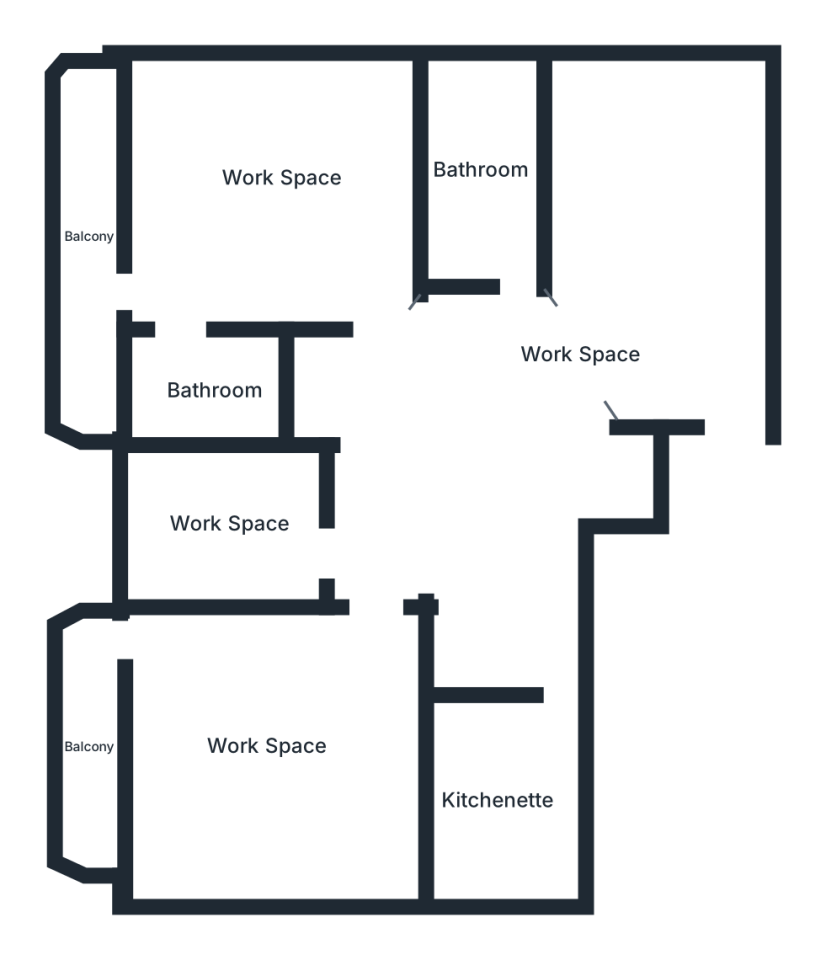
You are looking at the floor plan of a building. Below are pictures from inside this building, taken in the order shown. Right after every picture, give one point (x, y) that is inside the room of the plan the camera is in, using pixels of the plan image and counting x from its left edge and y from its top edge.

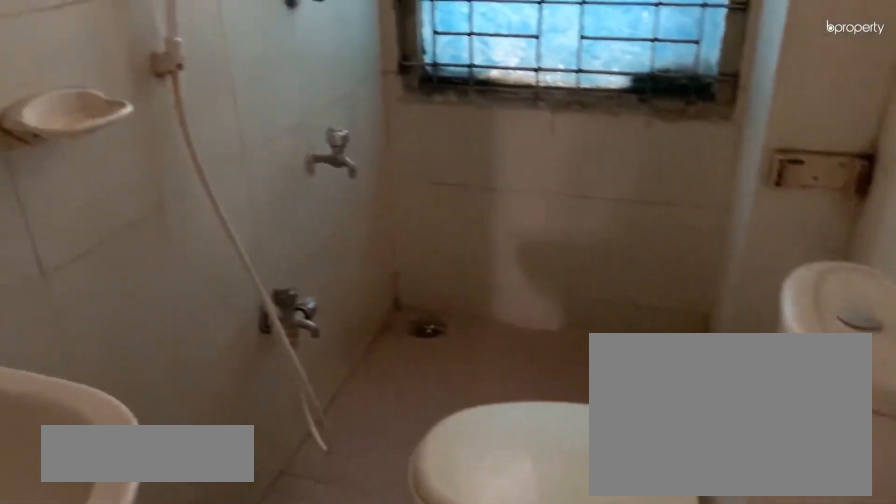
(480, 170)
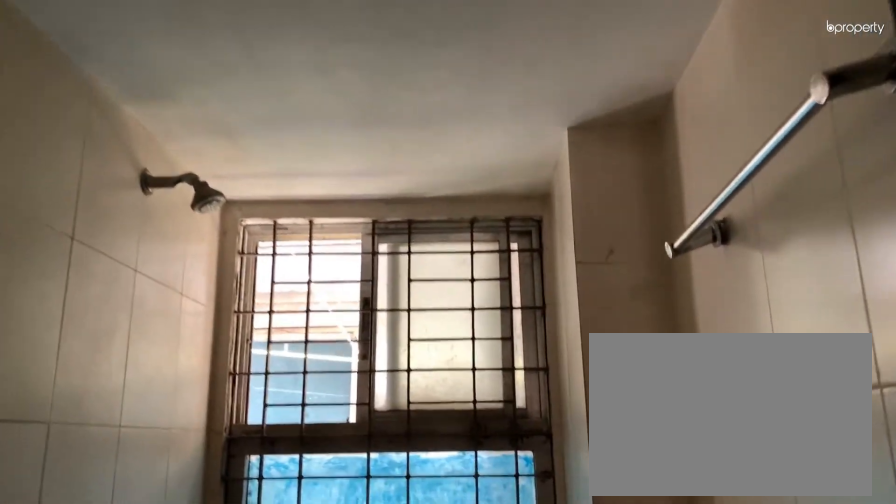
(480, 170)
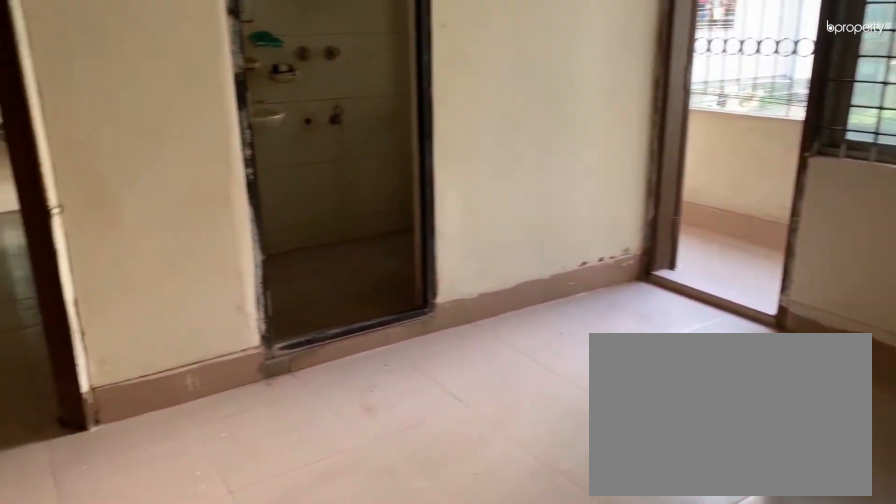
(278, 177)
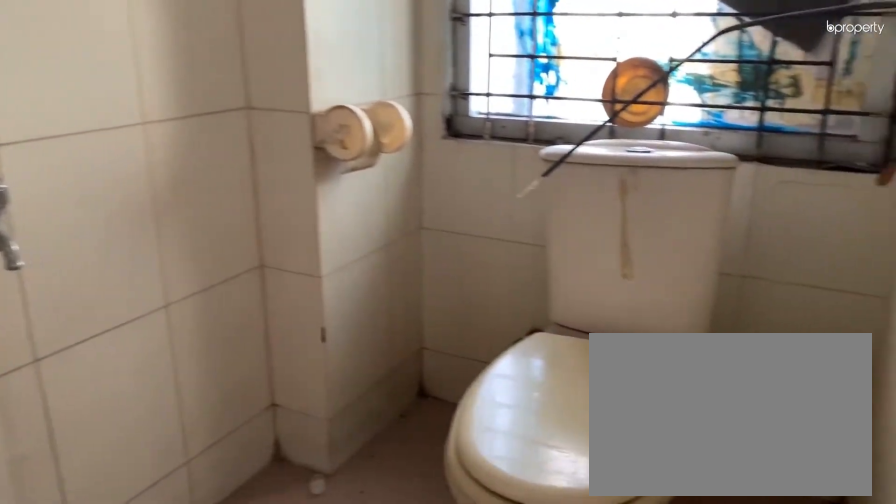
(215, 390)
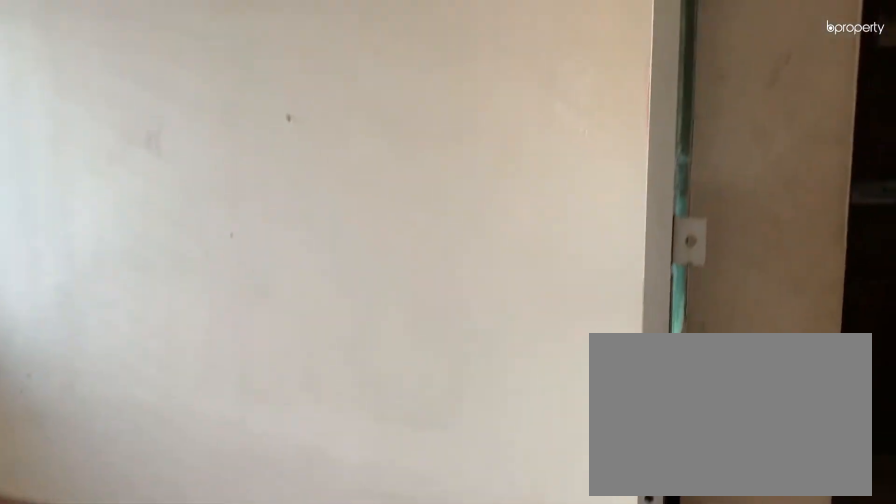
(229, 524)
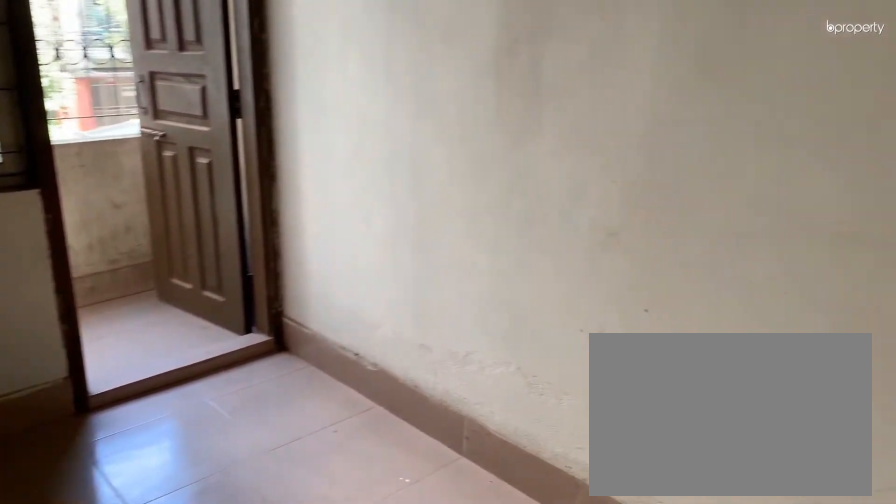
(266, 743)
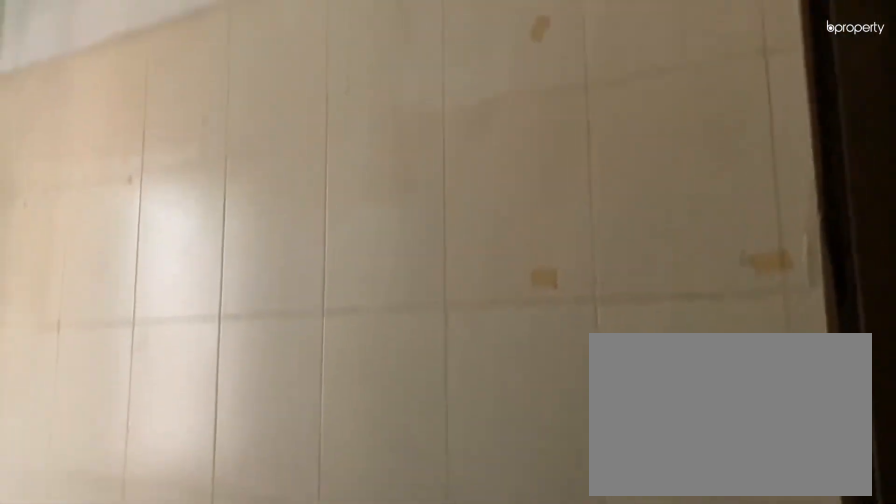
(499, 801)
